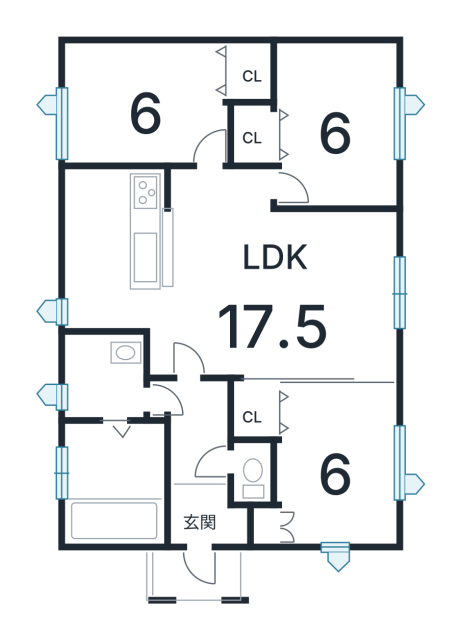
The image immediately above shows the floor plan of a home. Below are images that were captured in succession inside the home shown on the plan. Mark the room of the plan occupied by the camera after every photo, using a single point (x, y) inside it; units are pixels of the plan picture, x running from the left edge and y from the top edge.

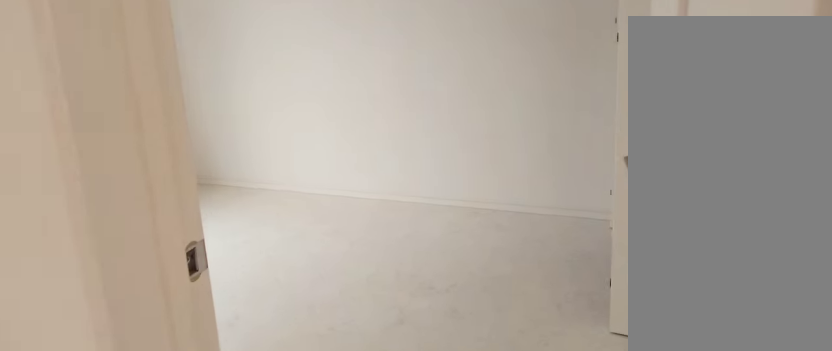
(142, 112)
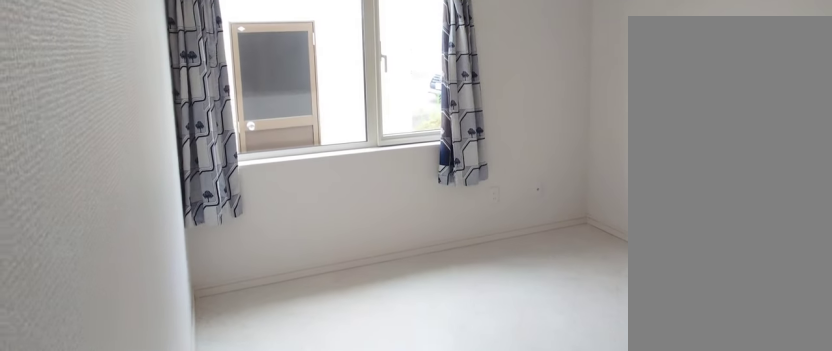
(142, 112)
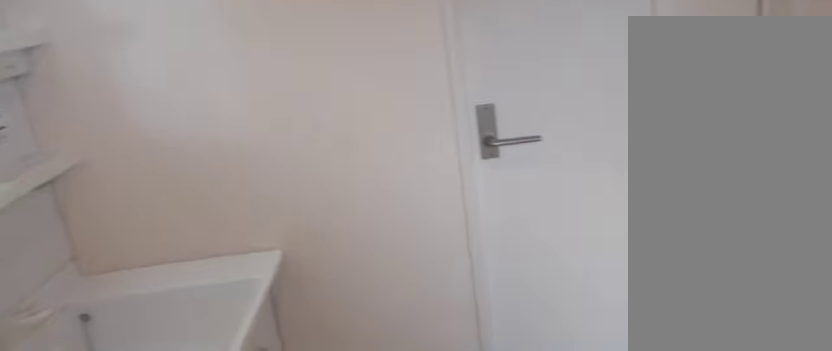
(93, 389)
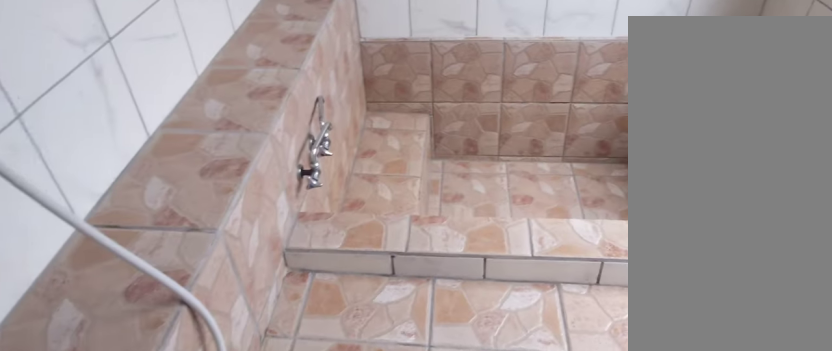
(110, 493)
